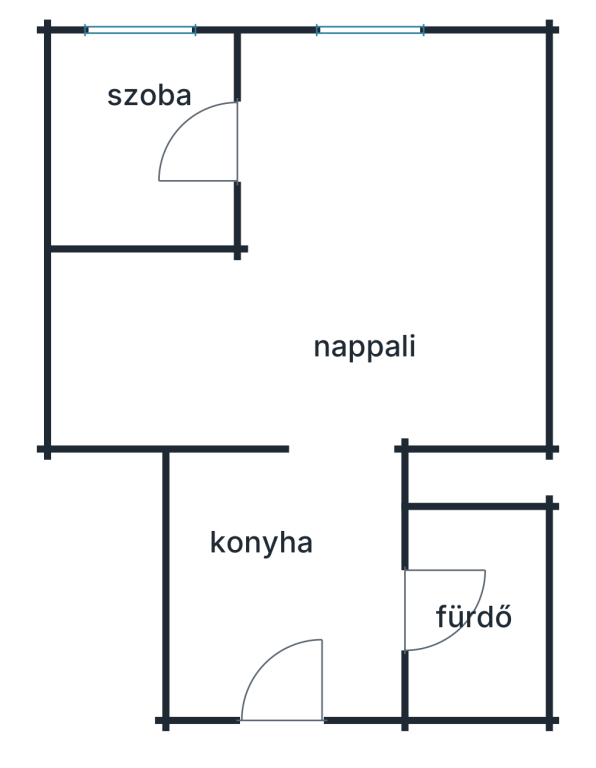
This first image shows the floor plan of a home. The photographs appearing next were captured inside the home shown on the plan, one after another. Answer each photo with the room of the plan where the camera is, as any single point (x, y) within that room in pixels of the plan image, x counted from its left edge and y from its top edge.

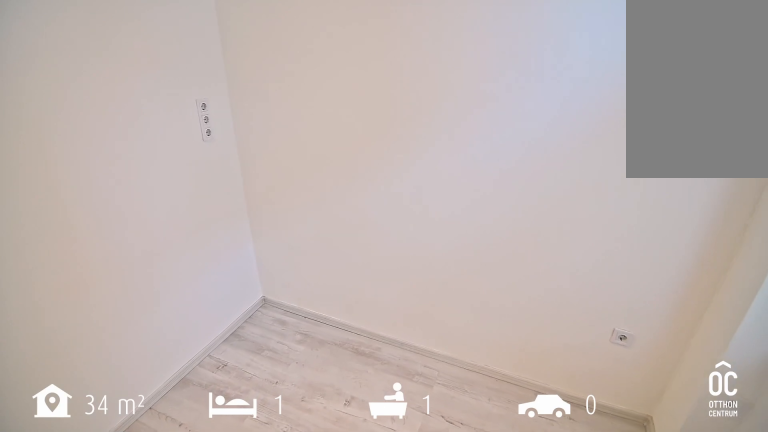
(140, 139)
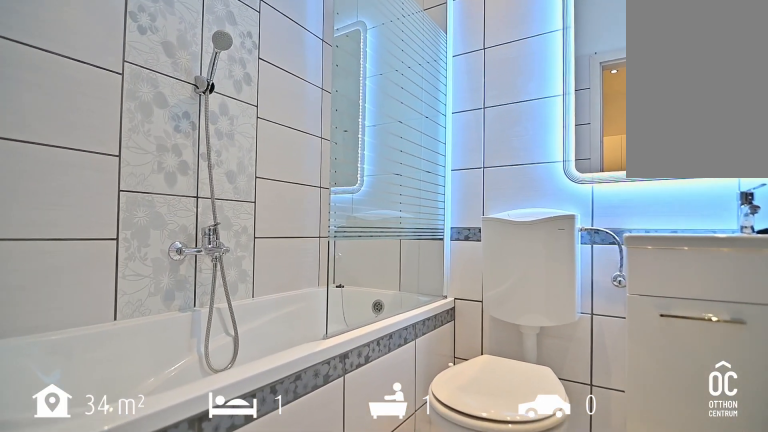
(477, 611)
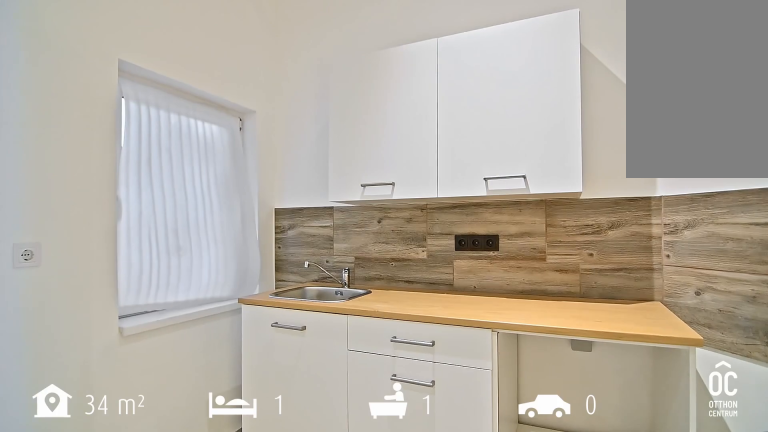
(281, 587)
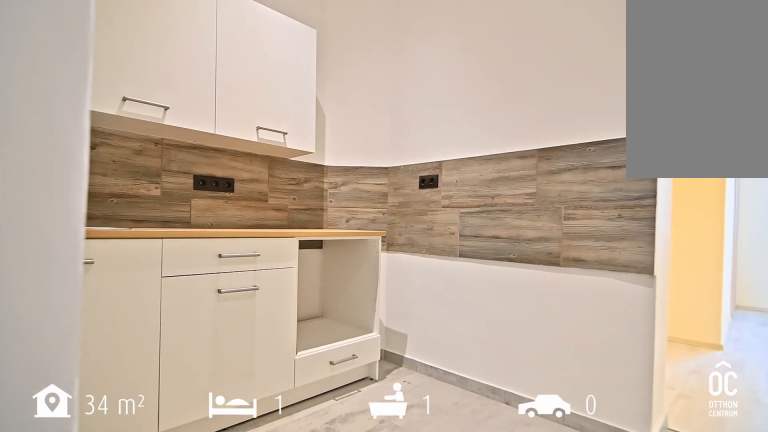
(281, 587)
